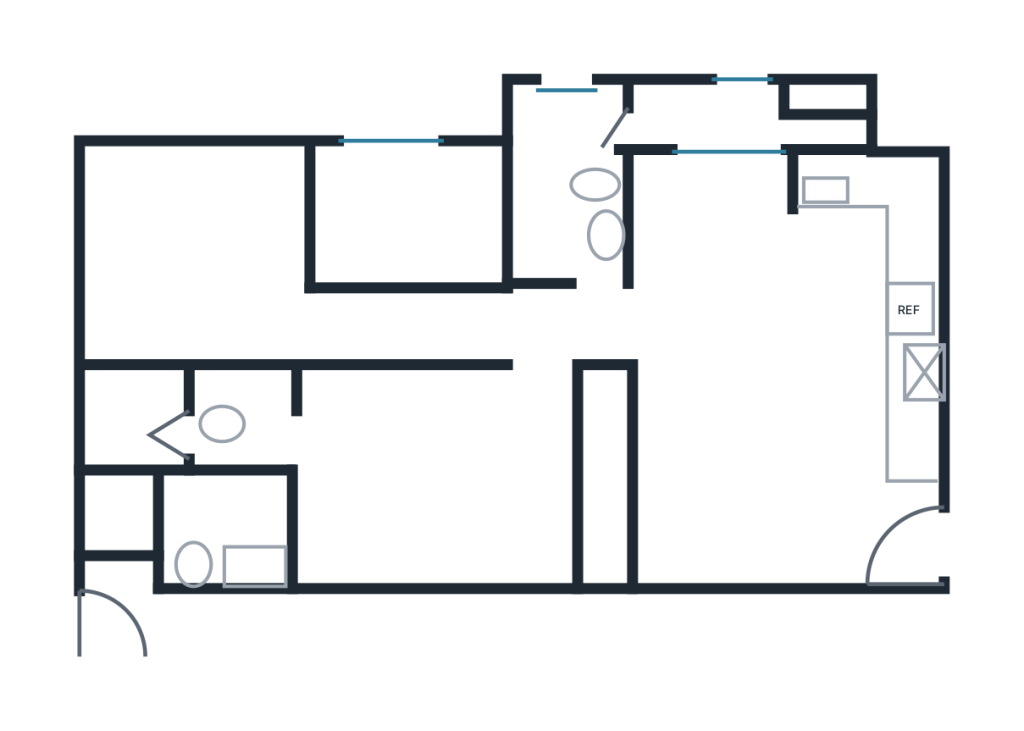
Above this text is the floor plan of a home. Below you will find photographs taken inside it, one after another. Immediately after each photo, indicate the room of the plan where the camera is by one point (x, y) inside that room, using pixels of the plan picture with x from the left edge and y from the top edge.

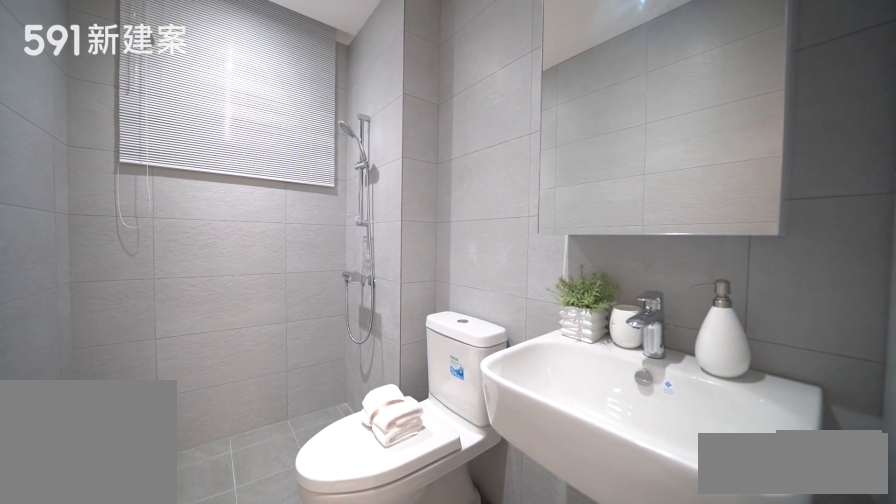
(564, 177)
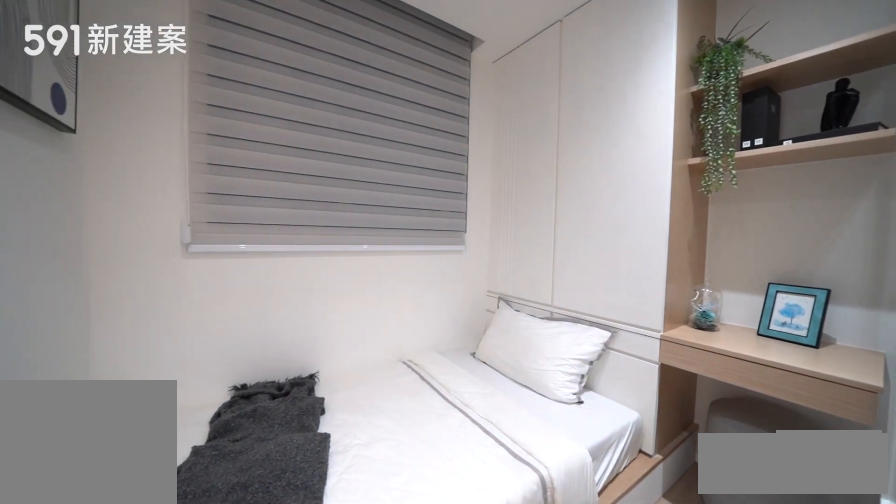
(408, 217)
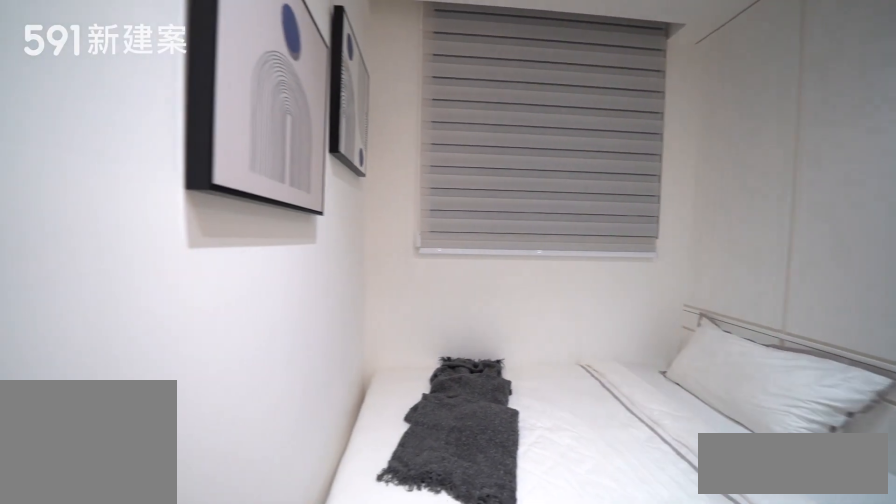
(408, 217)
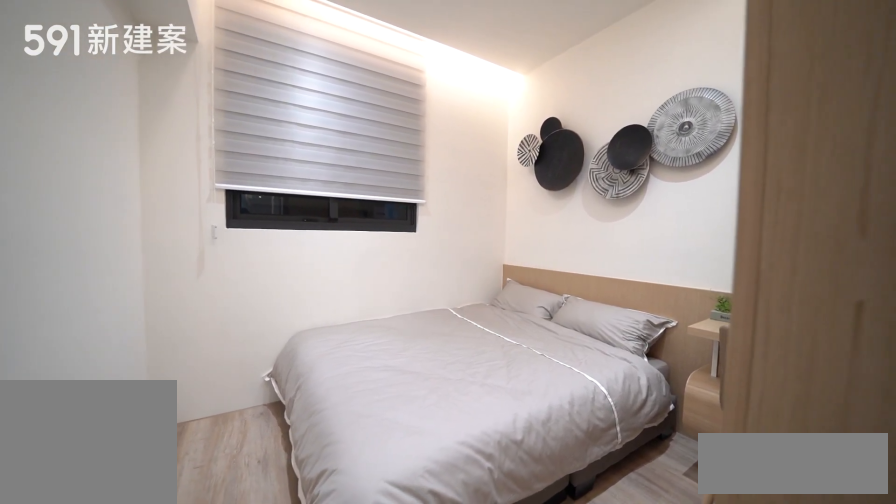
(193, 247)
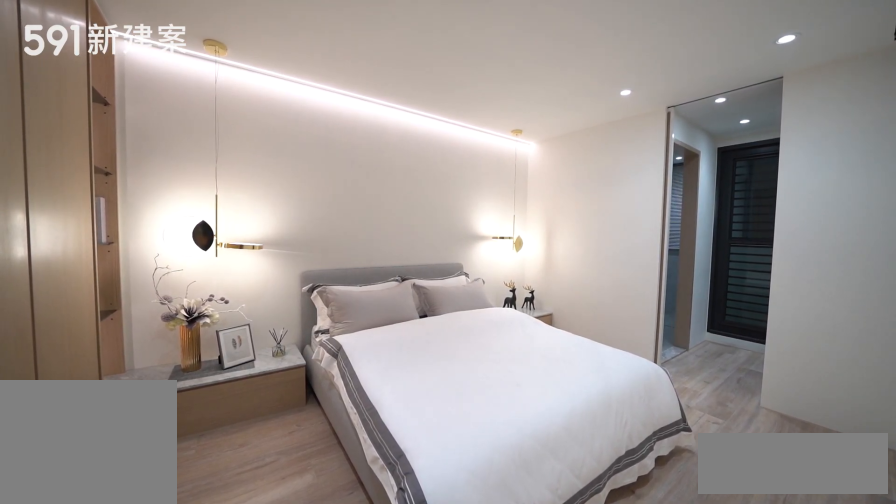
(429, 472)
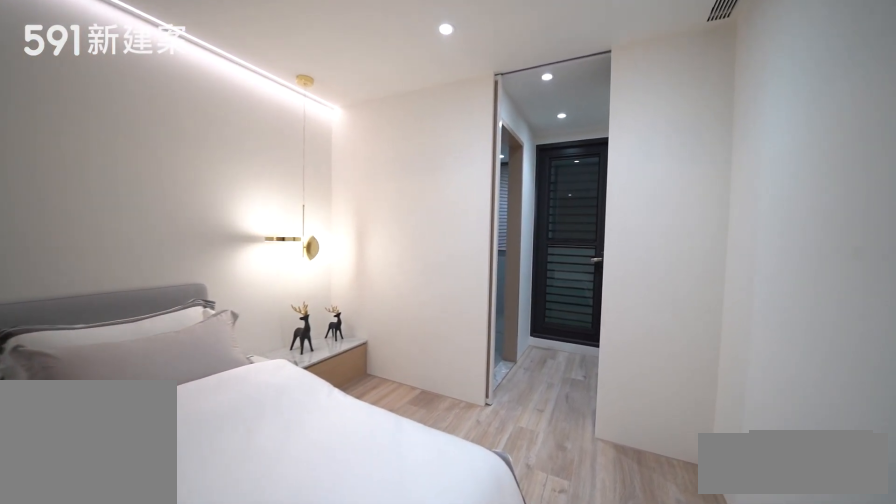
(429, 472)
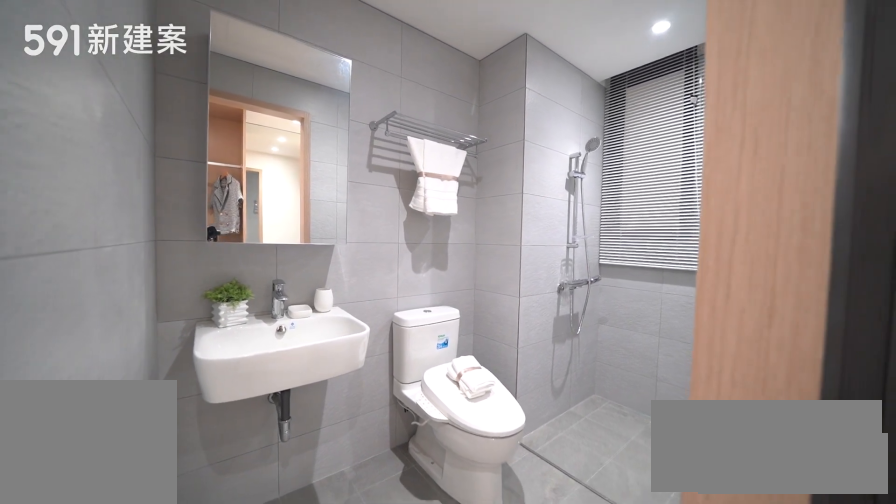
(189, 527)
